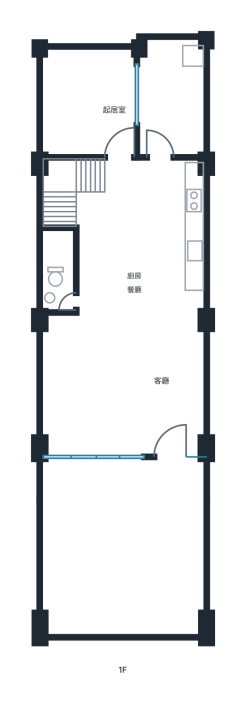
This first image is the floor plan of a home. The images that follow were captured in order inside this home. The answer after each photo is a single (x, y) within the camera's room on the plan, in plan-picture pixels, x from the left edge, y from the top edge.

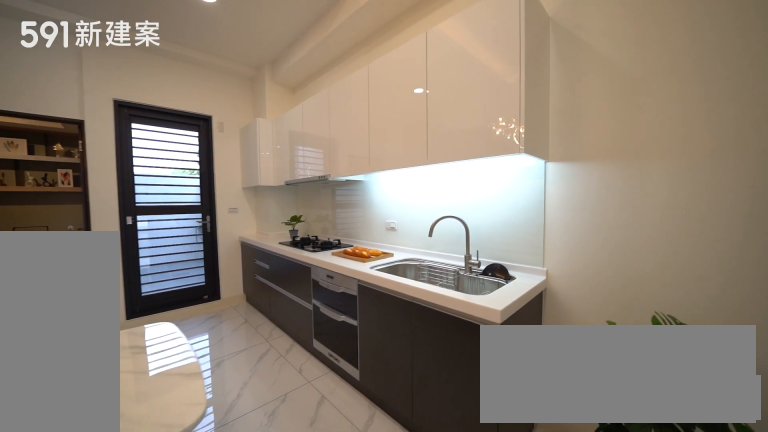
(178, 231)
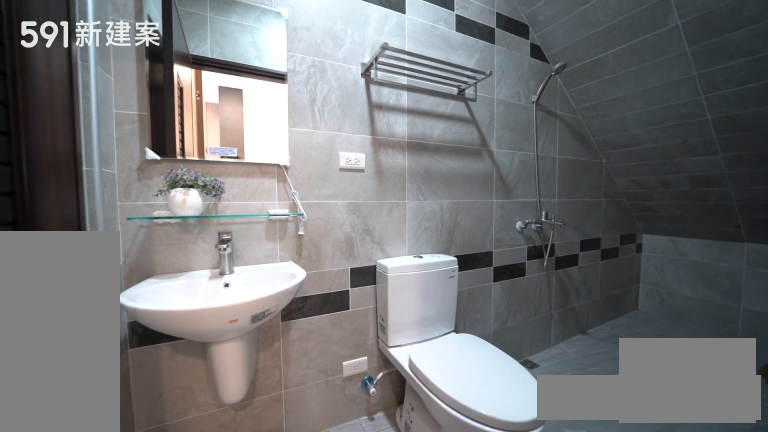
(56, 270)
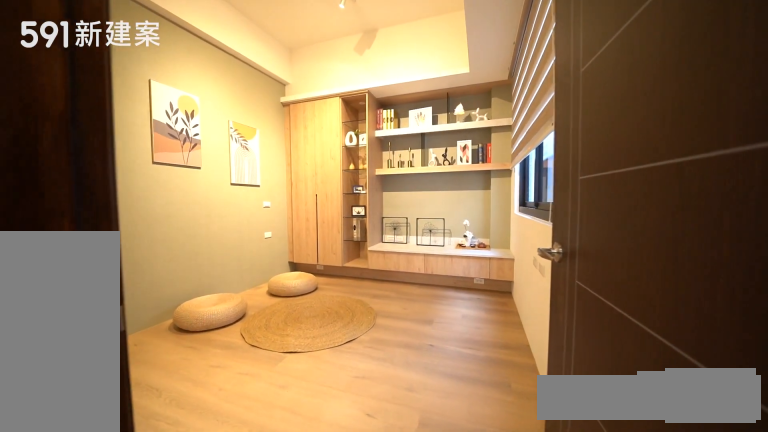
(85, 98)
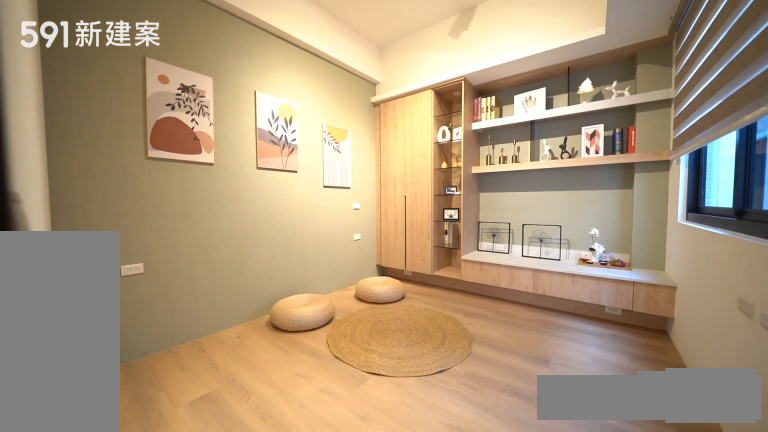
(85, 98)
